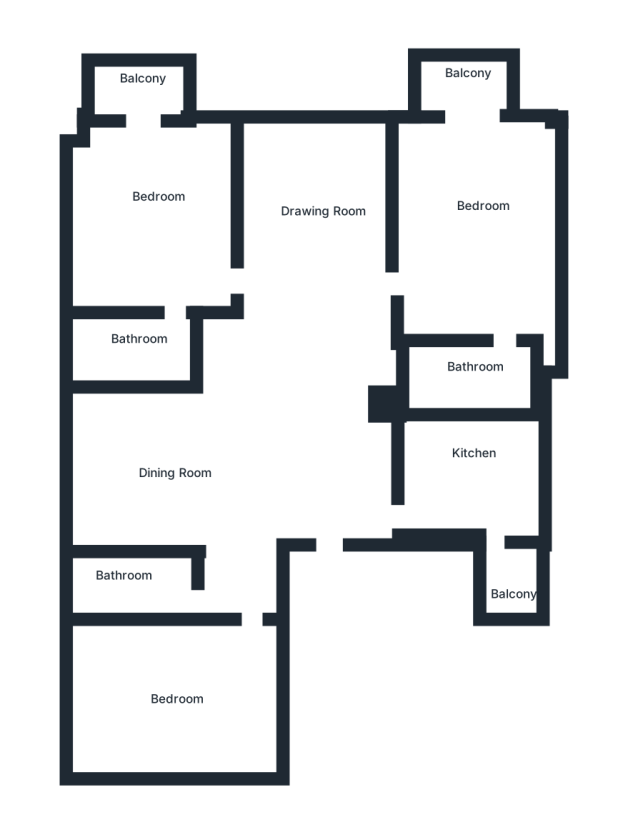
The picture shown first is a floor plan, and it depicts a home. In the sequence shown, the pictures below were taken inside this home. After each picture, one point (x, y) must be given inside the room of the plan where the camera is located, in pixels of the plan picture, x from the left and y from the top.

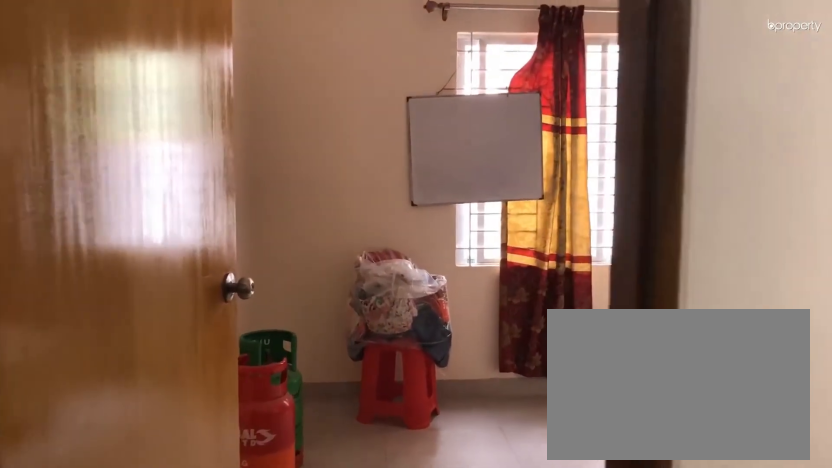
(173, 695)
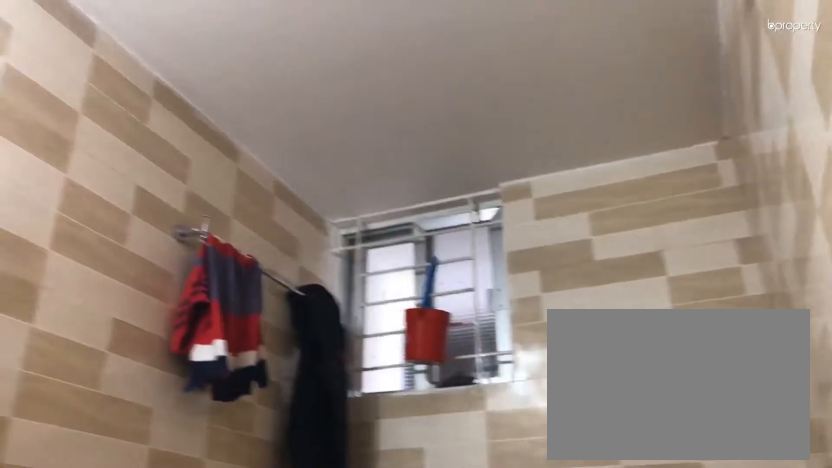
(156, 357)
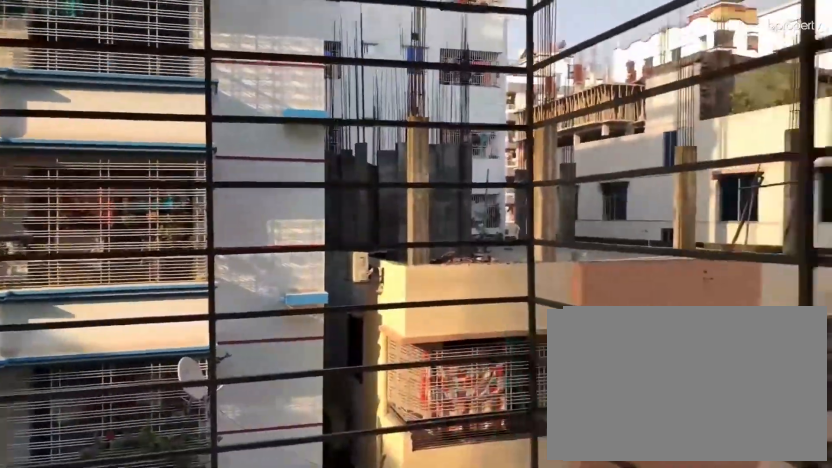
(139, 93)
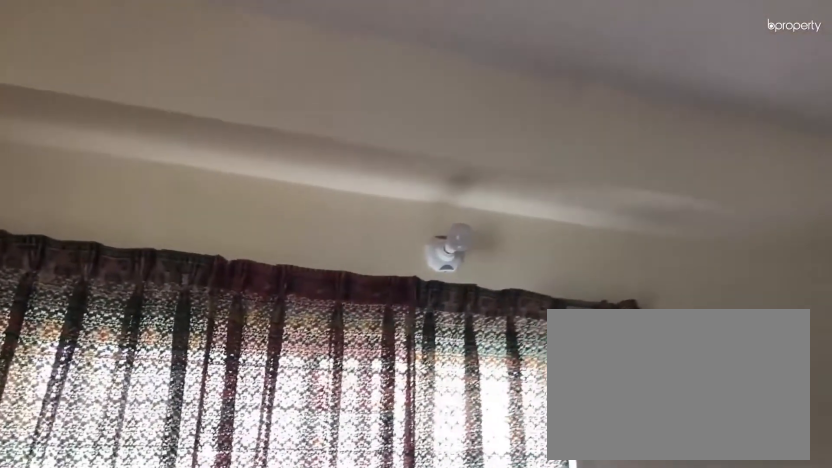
(498, 246)
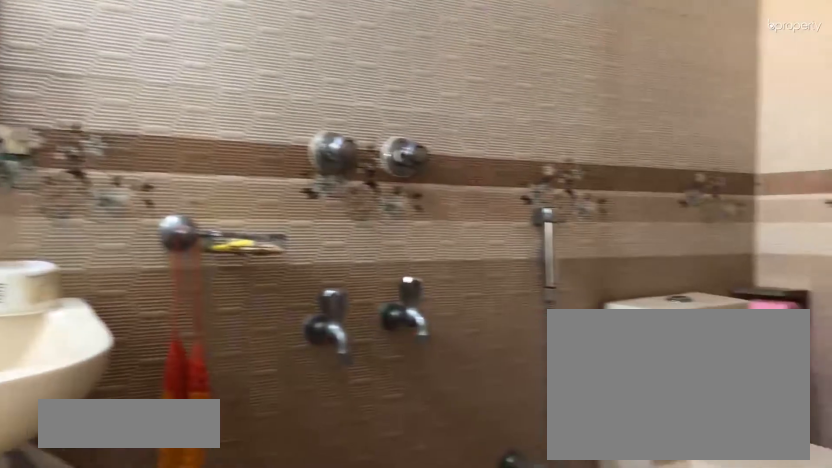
(484, 383)
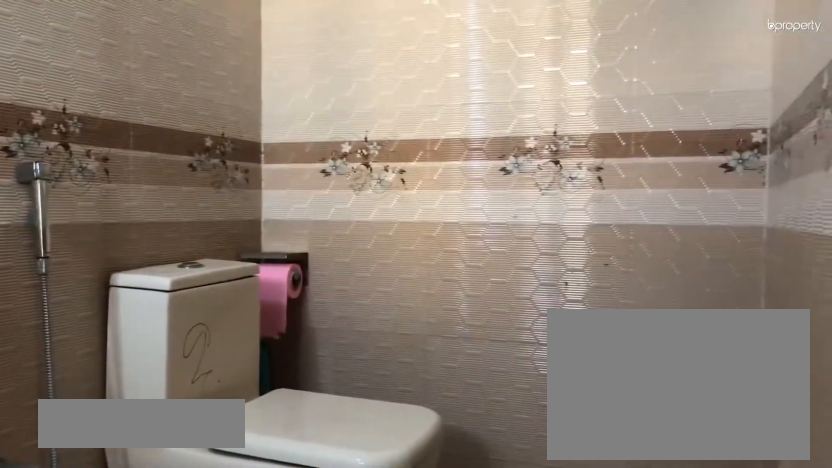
(484, 383)
